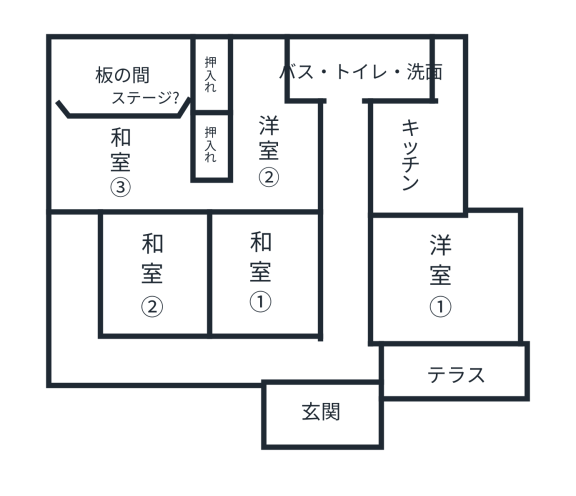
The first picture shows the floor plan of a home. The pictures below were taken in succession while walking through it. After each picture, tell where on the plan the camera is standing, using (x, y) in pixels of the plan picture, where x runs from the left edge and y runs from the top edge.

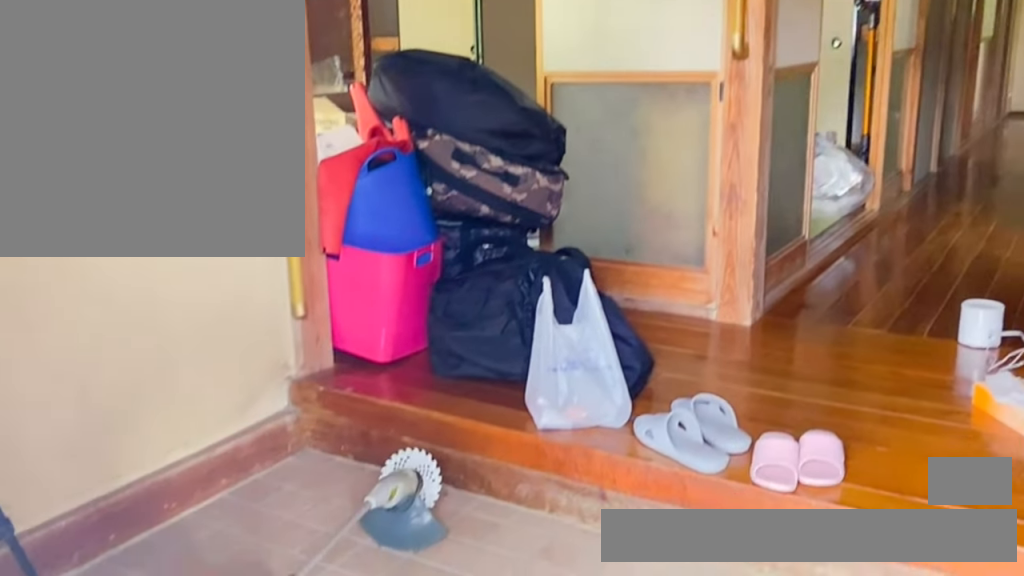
(338, 402)
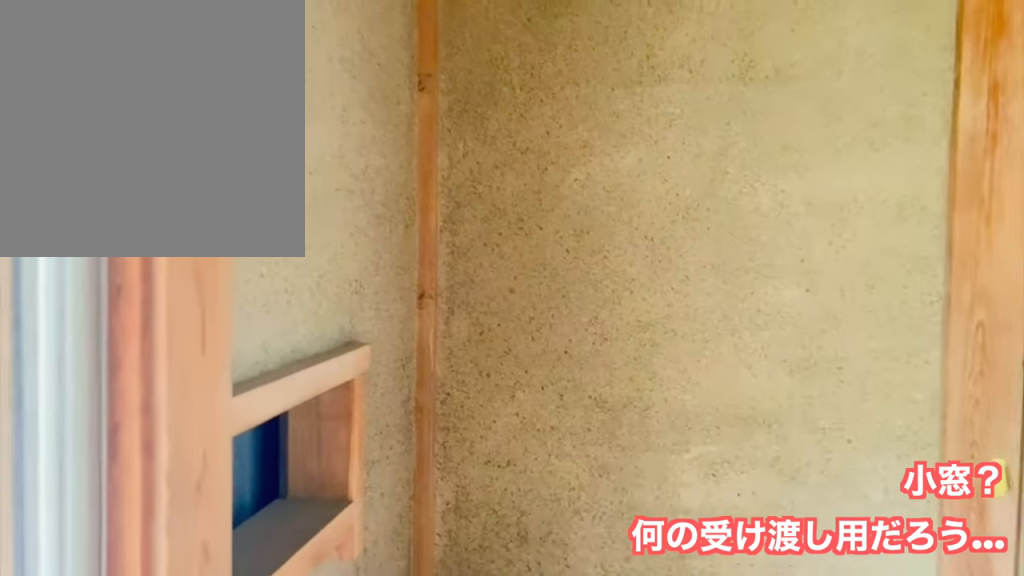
(114, 354)
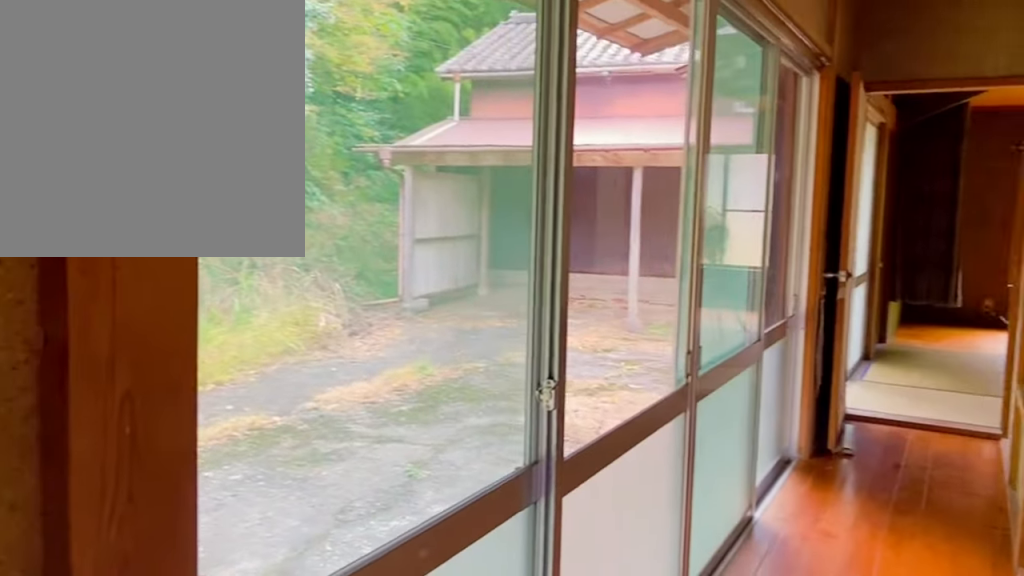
(72, 347)
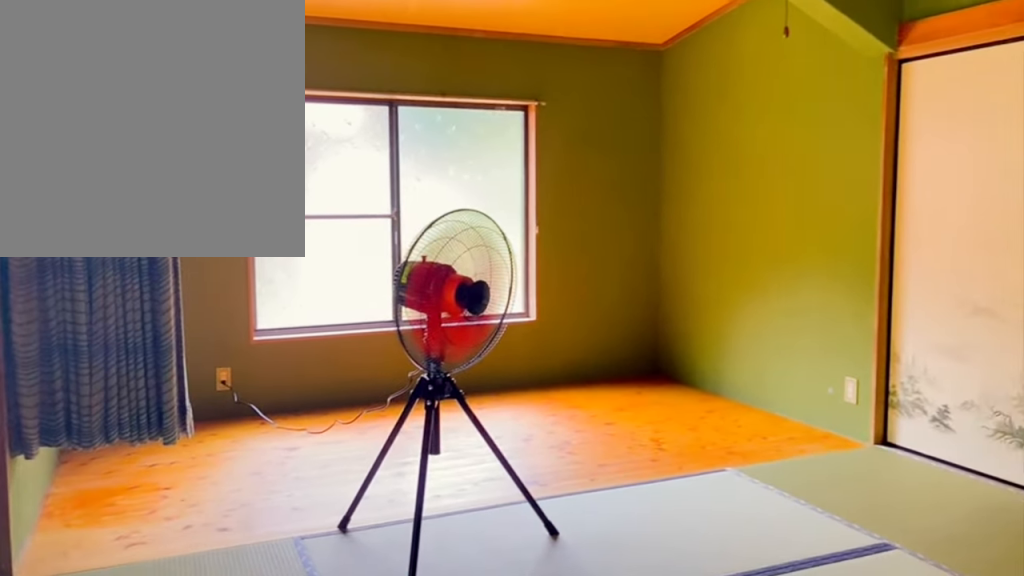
(104, 178)
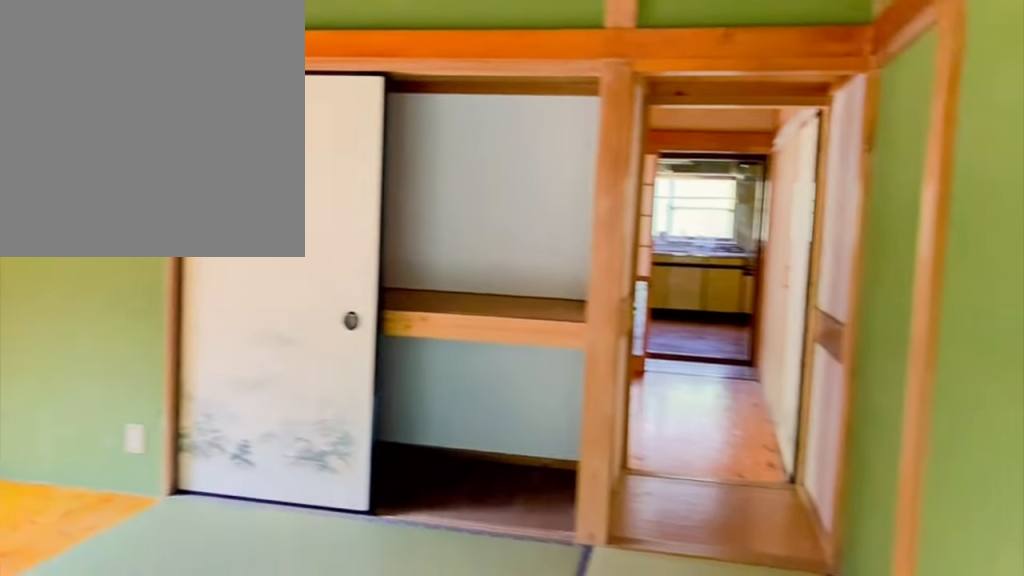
(162, 179)
